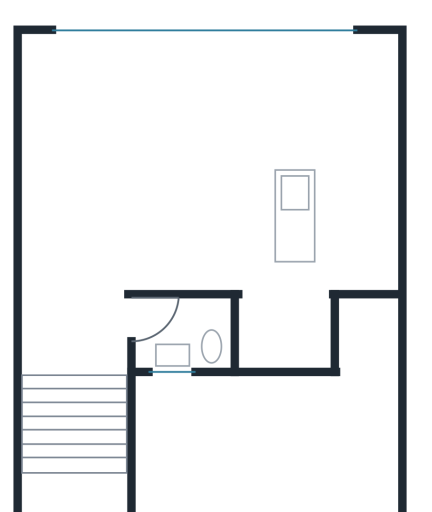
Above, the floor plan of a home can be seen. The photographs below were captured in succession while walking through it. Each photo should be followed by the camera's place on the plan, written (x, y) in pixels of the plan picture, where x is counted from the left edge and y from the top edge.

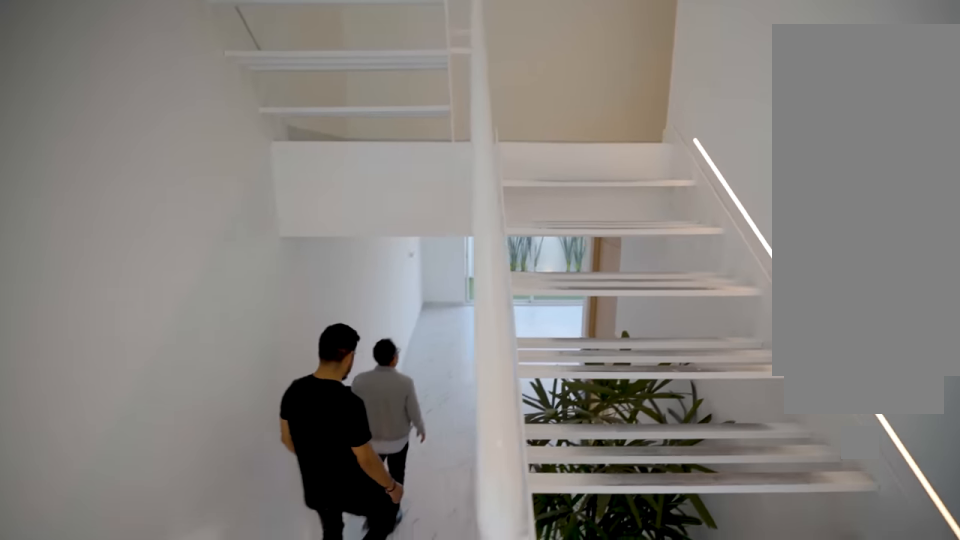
(51, 421)
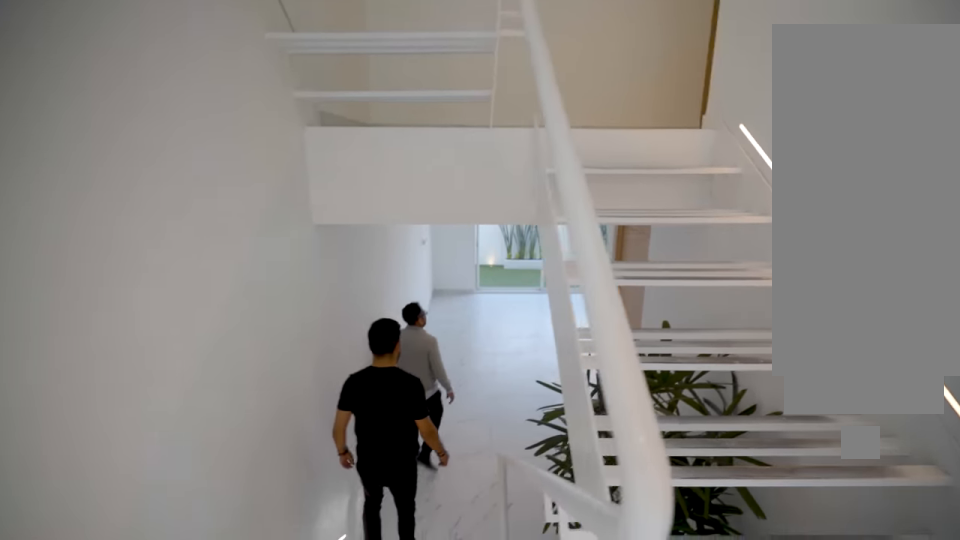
(52, 412)
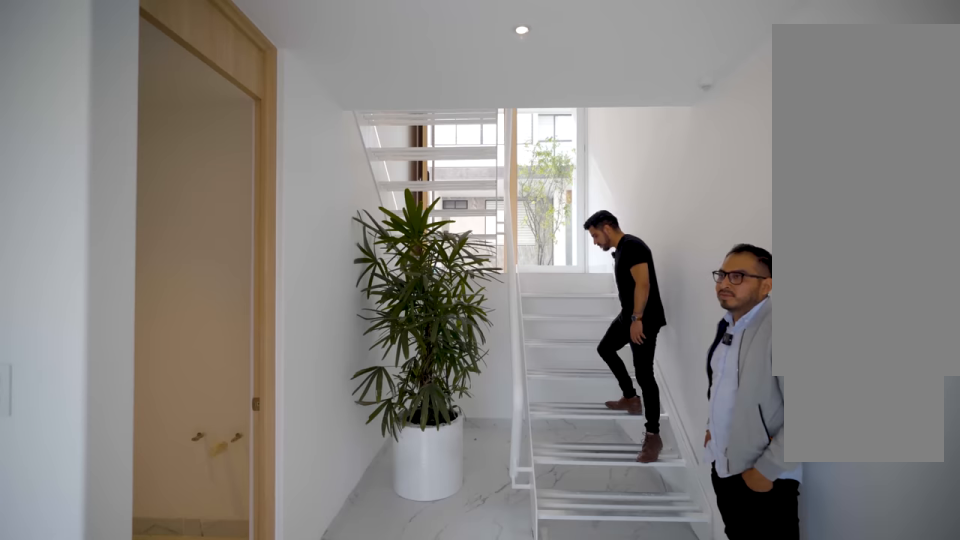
(67, 322)
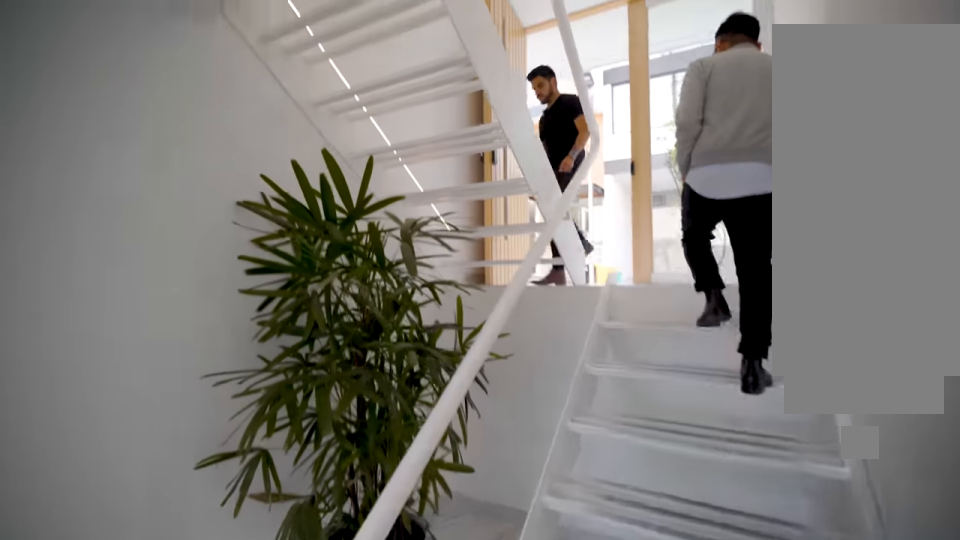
(47, 361)
